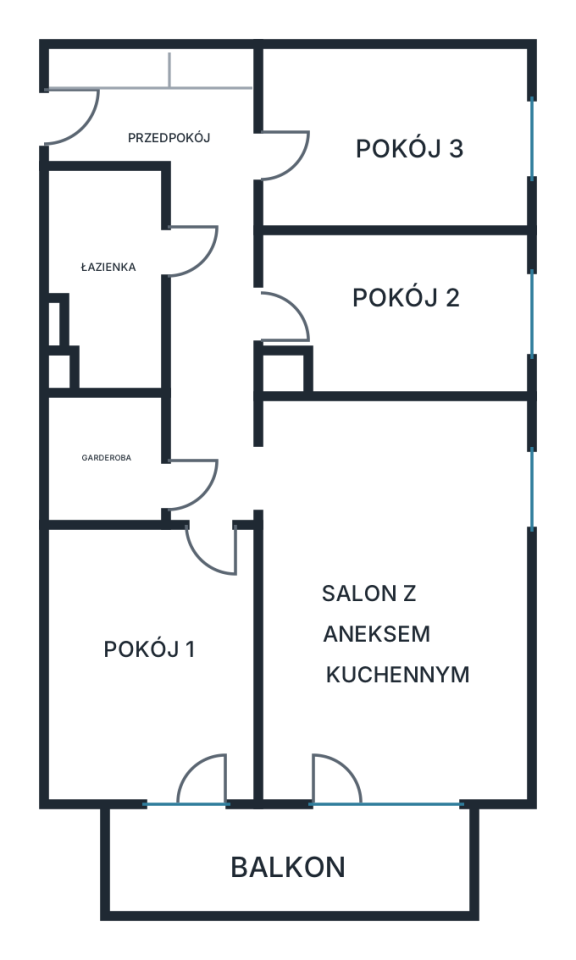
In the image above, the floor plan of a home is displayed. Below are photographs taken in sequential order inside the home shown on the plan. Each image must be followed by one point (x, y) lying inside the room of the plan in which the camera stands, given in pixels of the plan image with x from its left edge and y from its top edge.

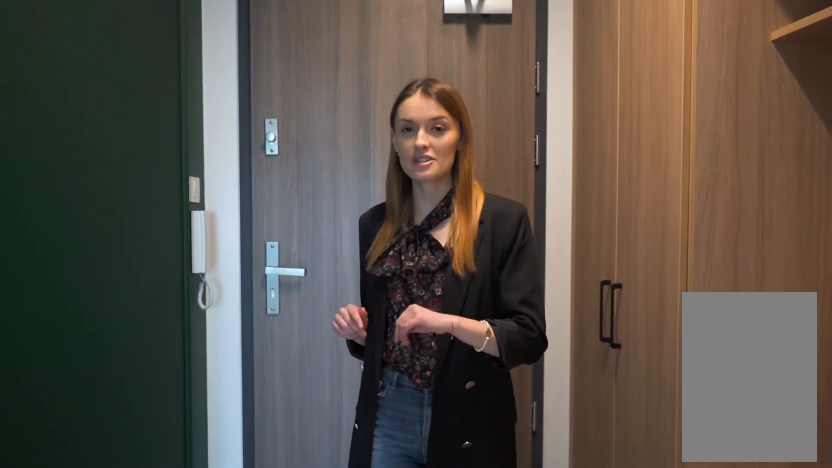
(190, 236)
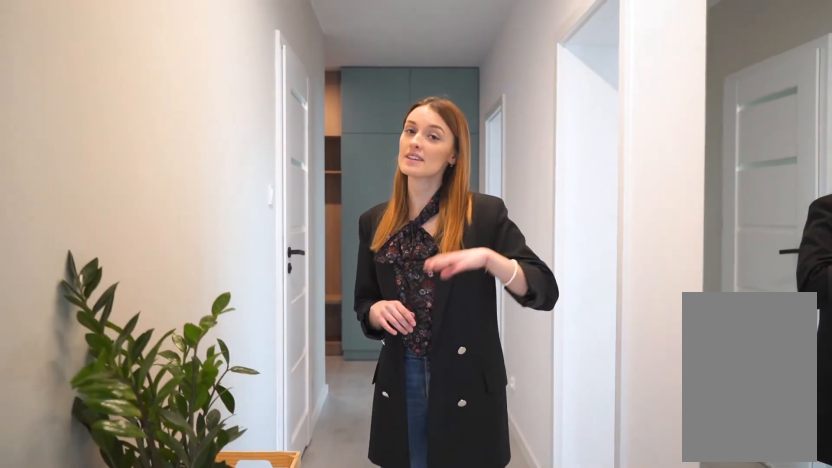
(190, 235)
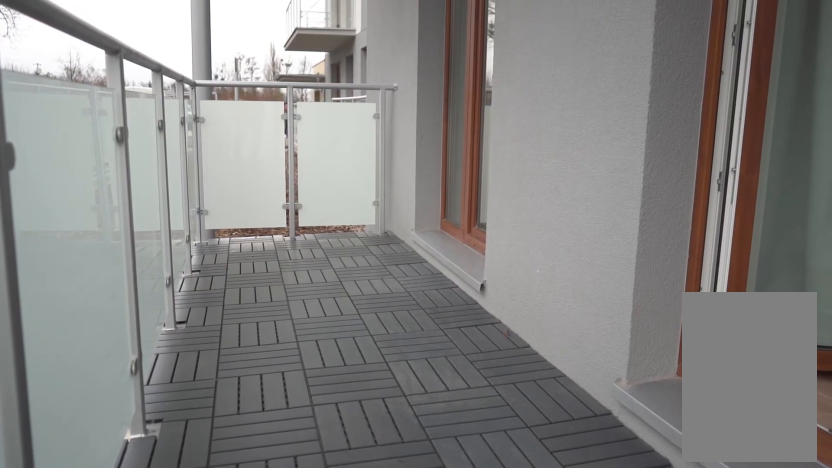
(290, 859)
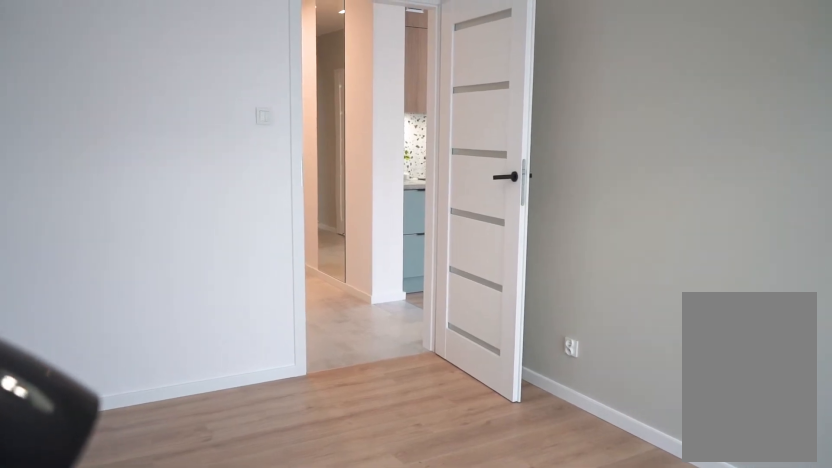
(148, 664)
